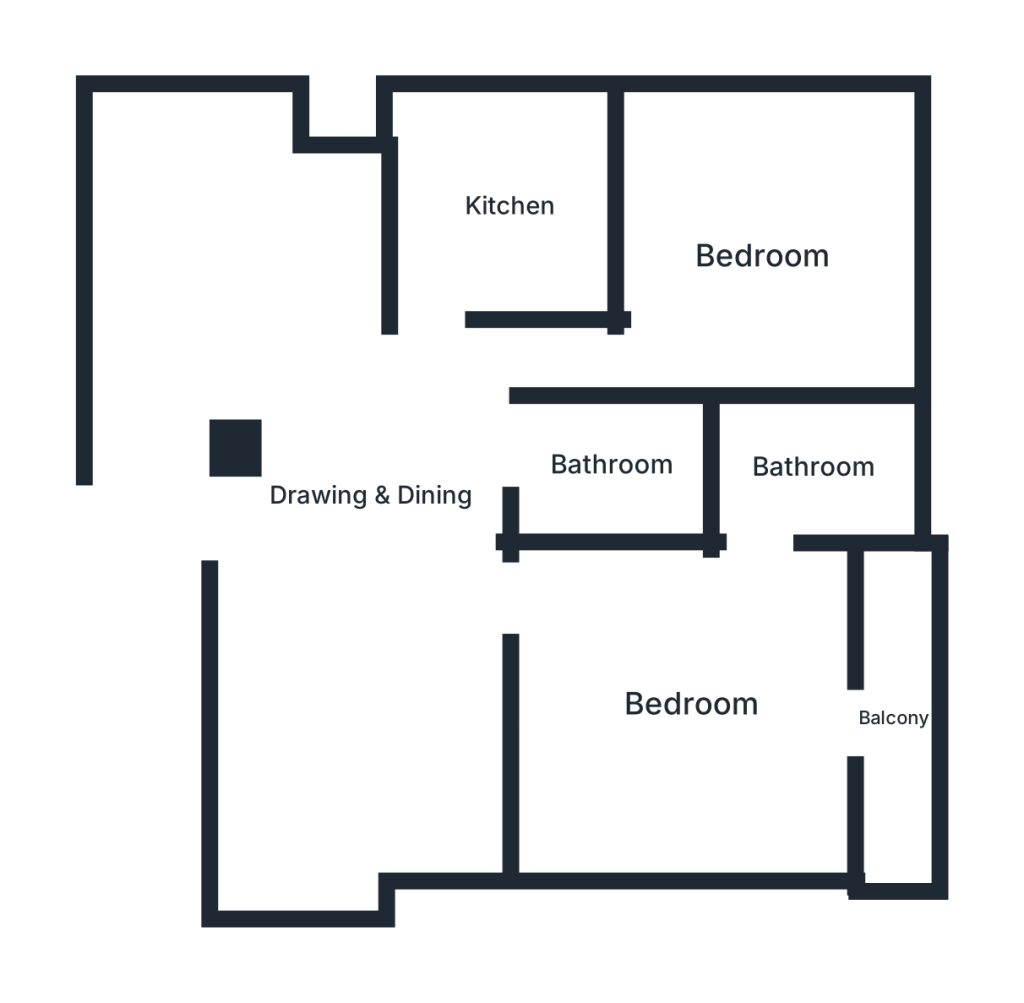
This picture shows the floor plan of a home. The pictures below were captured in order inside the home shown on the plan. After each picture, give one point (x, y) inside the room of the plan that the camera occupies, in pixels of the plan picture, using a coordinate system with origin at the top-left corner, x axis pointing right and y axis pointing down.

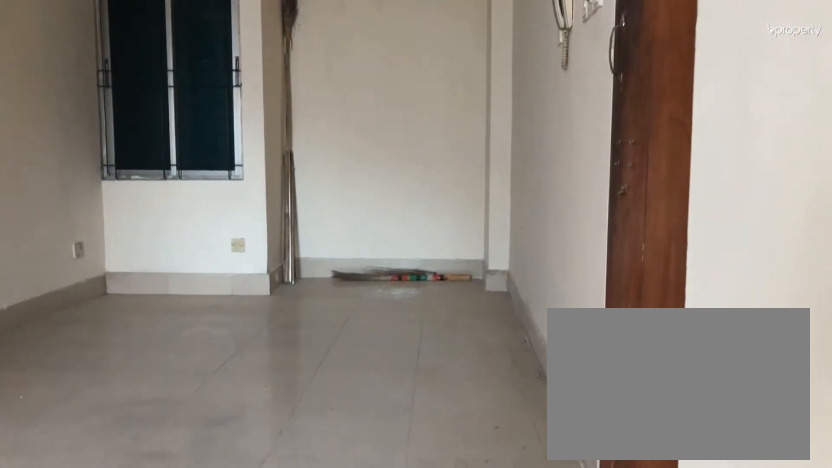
(368, 488)
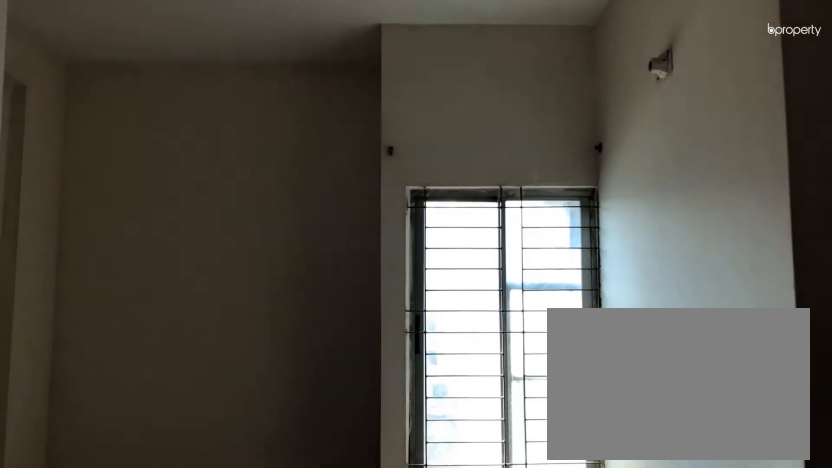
(369, 488)
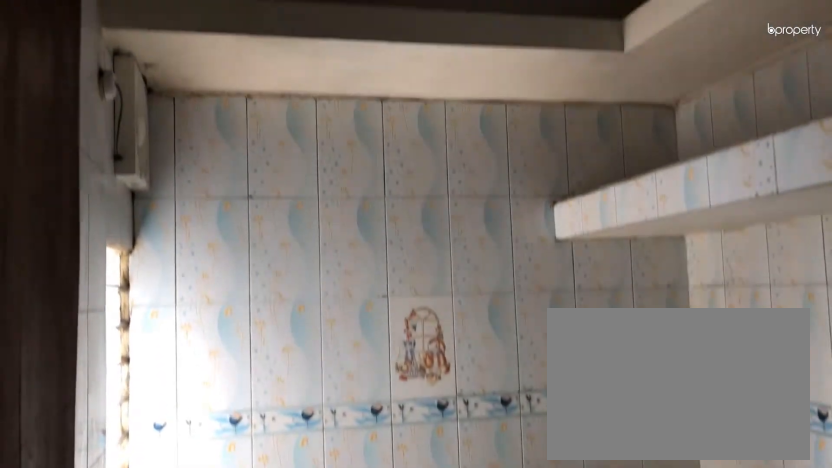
(508, 207)
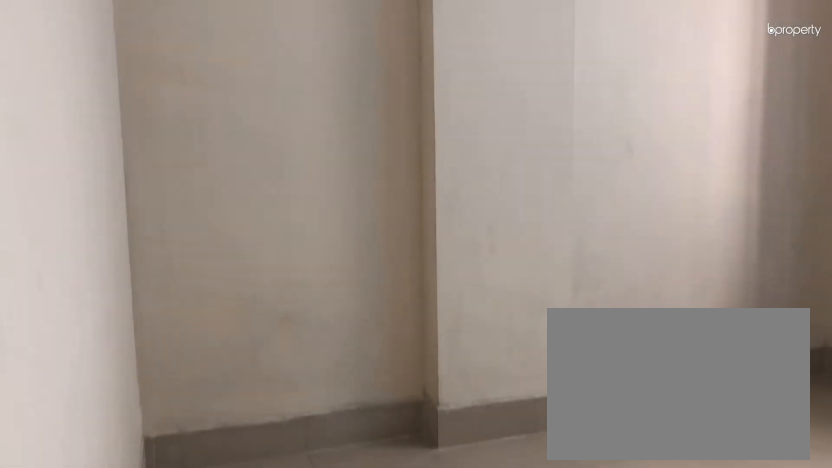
(763, 254)
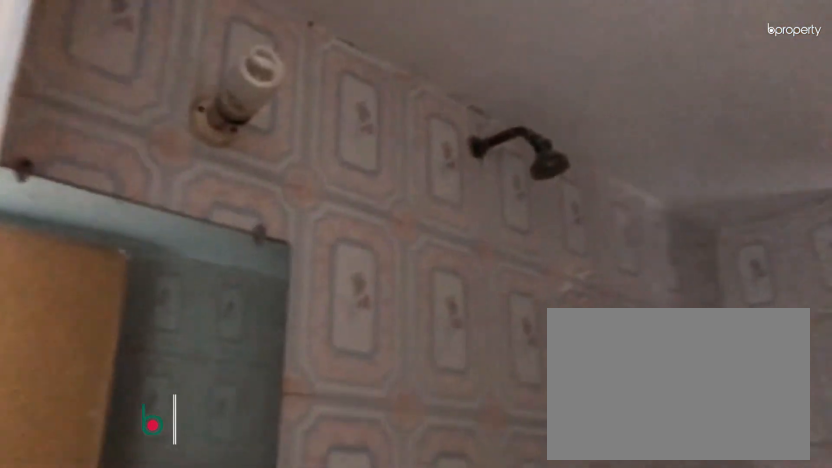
(616, 464)
